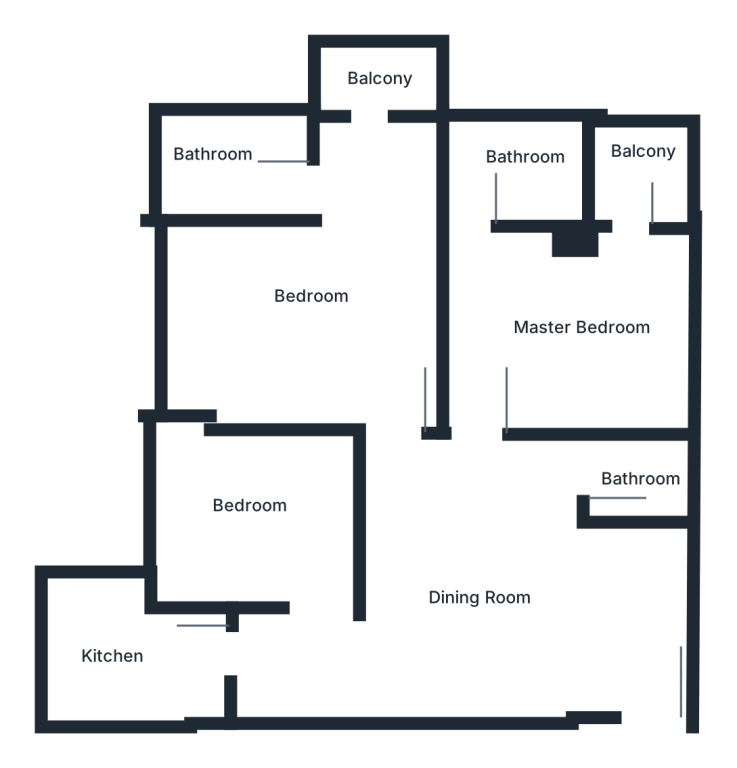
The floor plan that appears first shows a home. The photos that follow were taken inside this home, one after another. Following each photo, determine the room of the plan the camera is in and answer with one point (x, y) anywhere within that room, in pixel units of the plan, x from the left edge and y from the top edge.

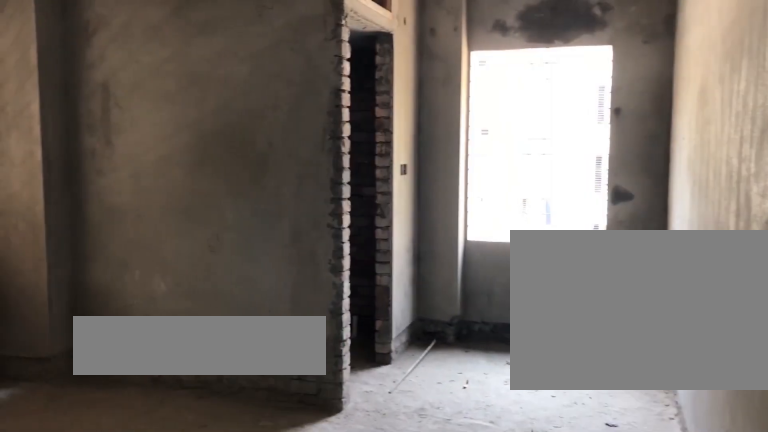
(302, 306)
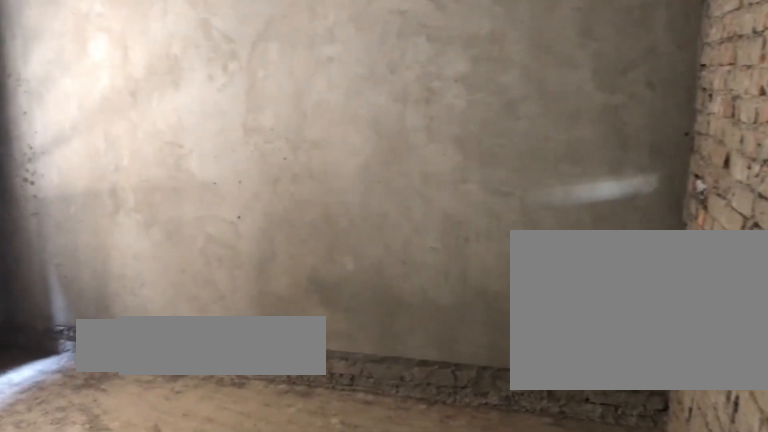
(247, 534)
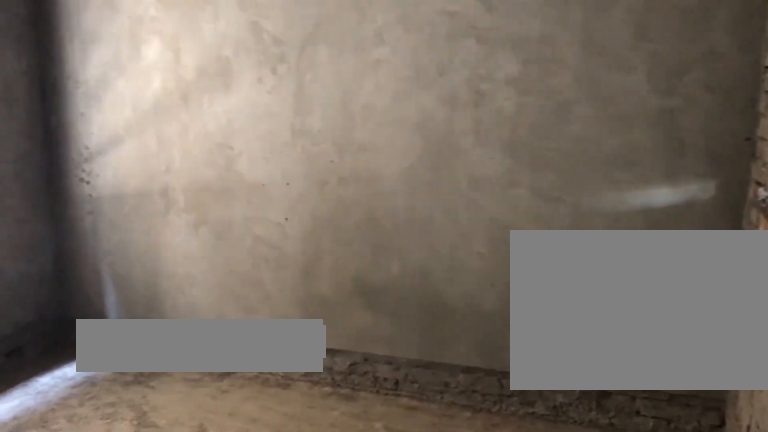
(247, 534)
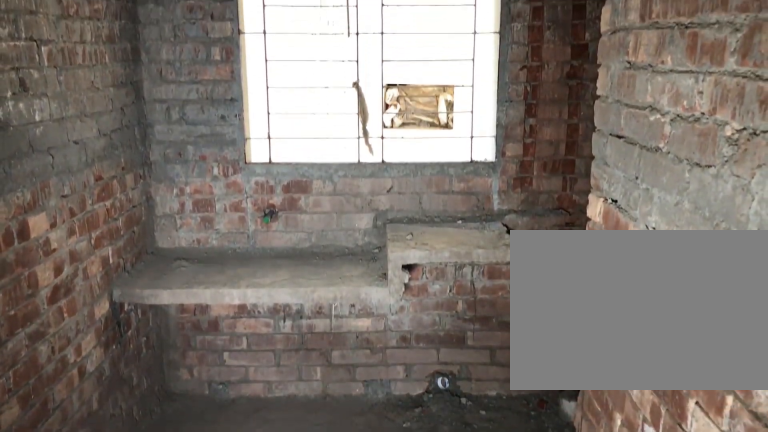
(98, 636)
